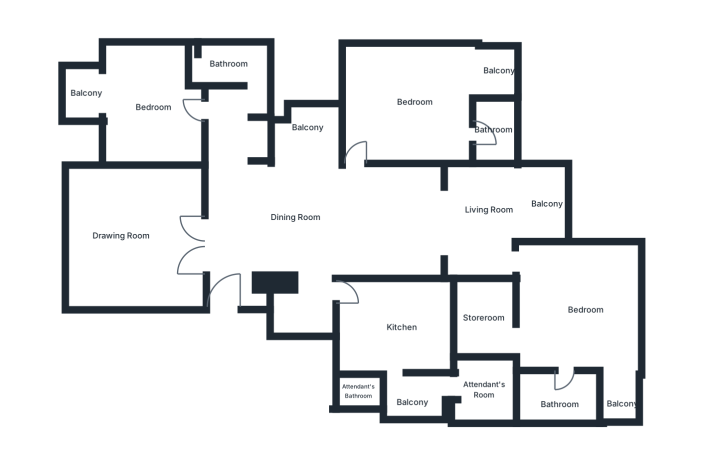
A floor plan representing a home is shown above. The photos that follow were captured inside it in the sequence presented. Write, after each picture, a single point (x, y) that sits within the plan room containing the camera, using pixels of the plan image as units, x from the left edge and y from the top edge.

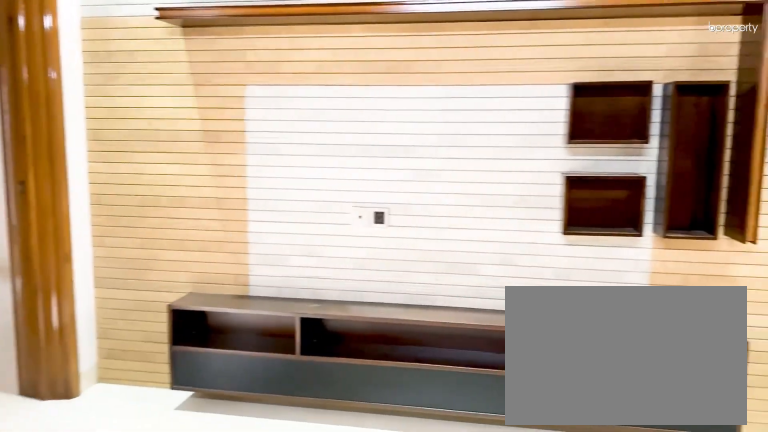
(474, 213)
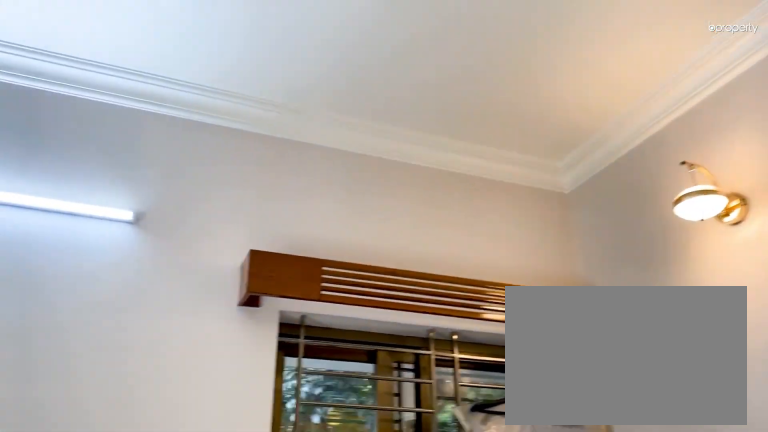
(153, 100)
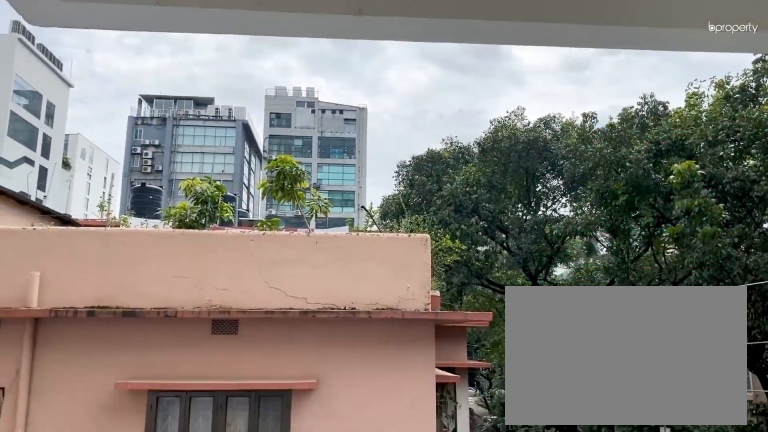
(82, 97)
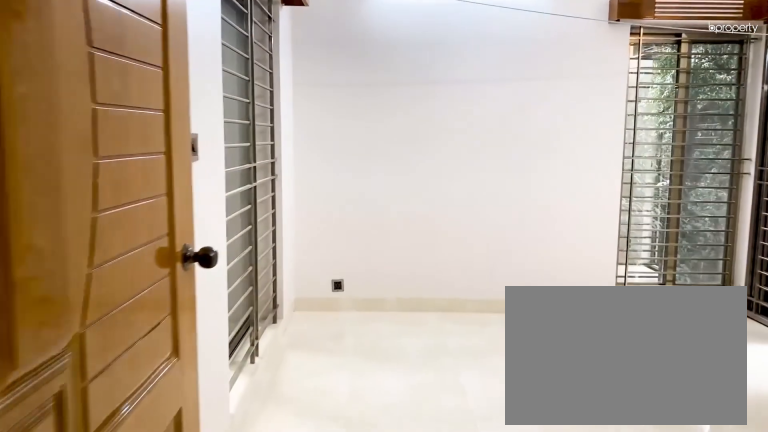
(367, 156)
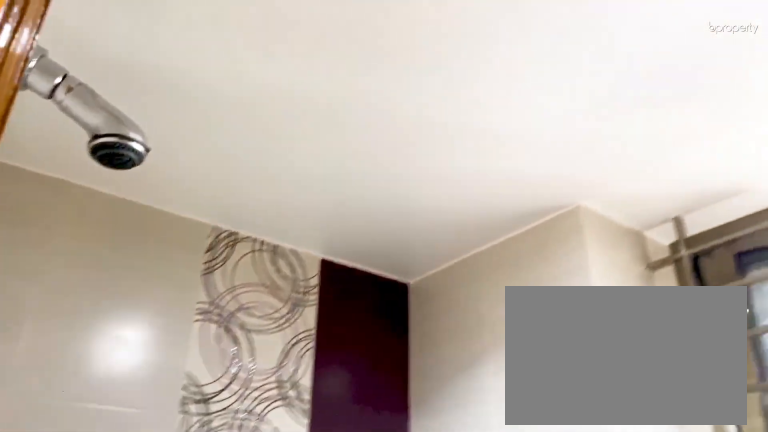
(492, 135)
